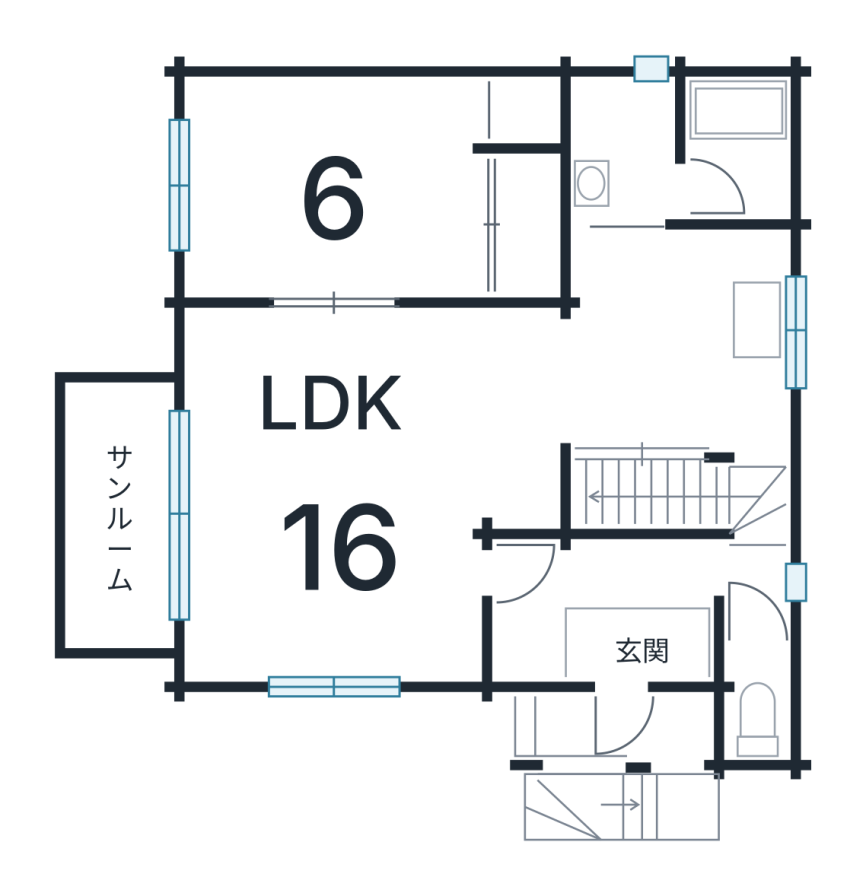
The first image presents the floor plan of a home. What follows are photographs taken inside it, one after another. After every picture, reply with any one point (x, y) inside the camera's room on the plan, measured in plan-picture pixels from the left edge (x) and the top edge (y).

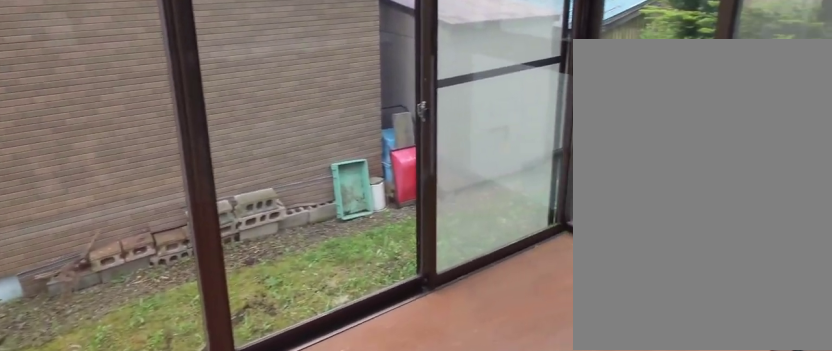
(123, 503)
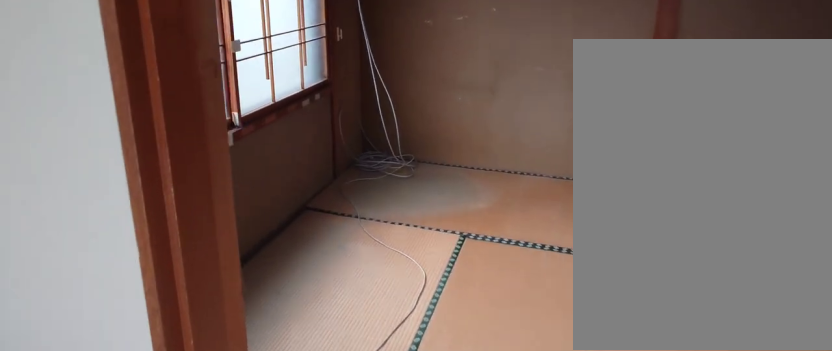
(337, 187)
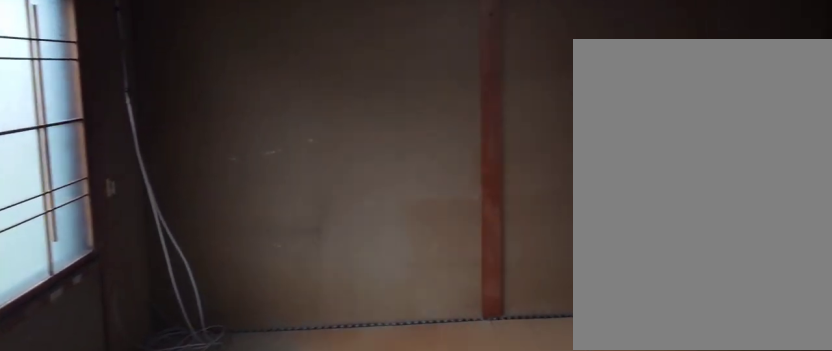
(337, 187)
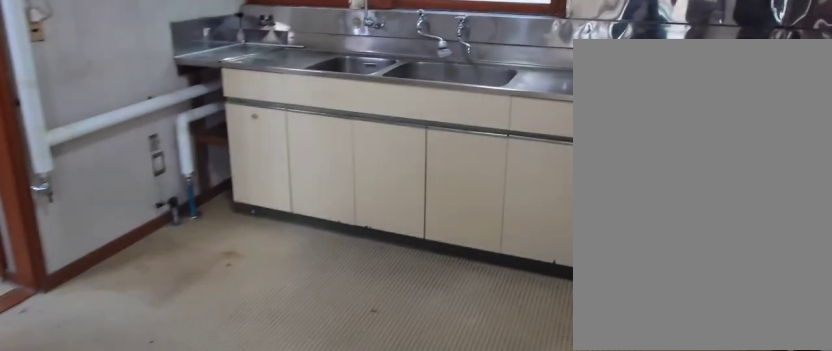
(653, 335)
